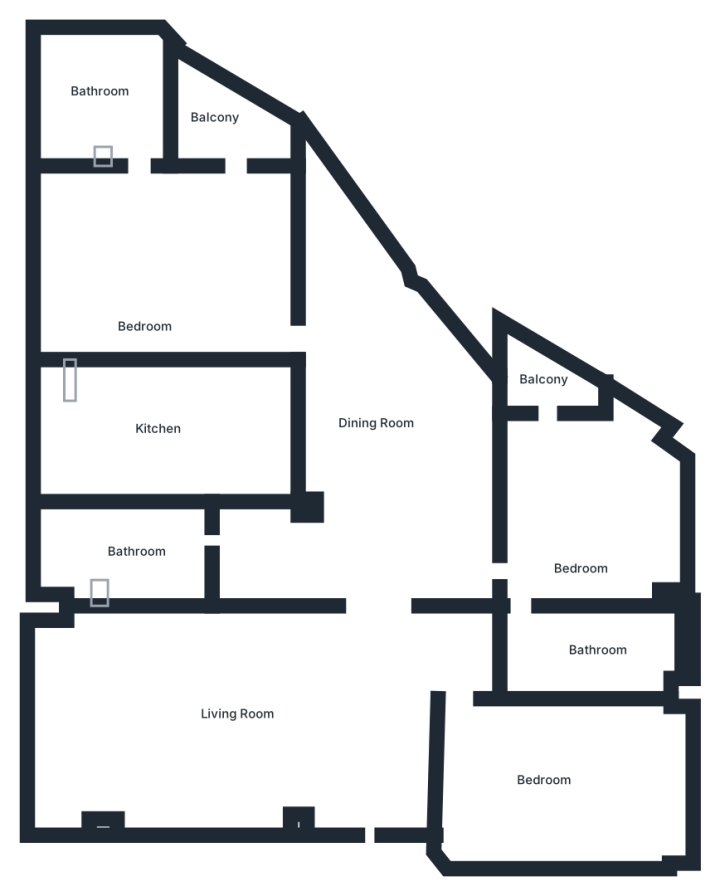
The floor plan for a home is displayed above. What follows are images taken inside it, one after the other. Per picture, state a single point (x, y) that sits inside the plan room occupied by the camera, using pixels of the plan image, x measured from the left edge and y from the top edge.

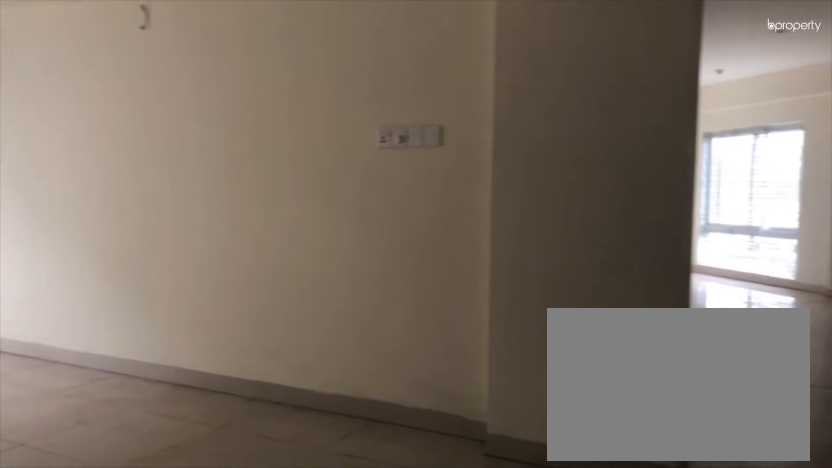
(238, 706)
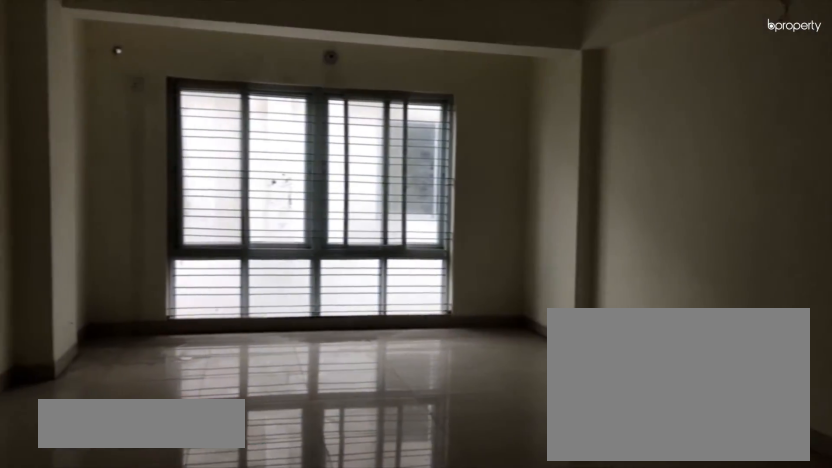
(238, 706)
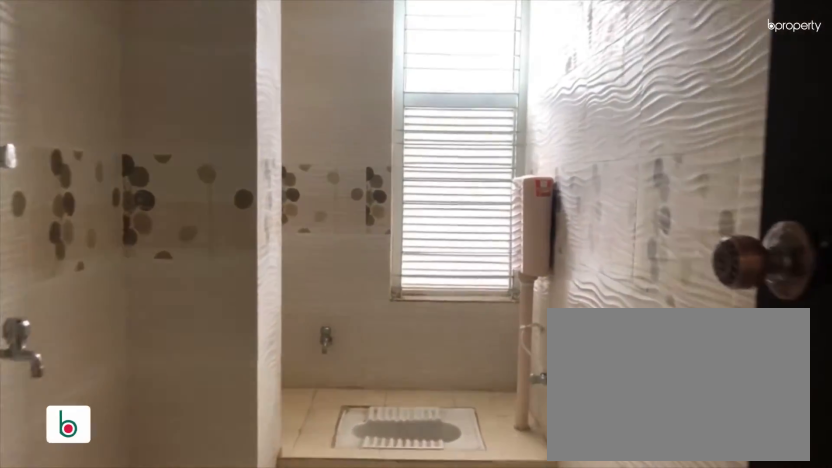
(152, 555)
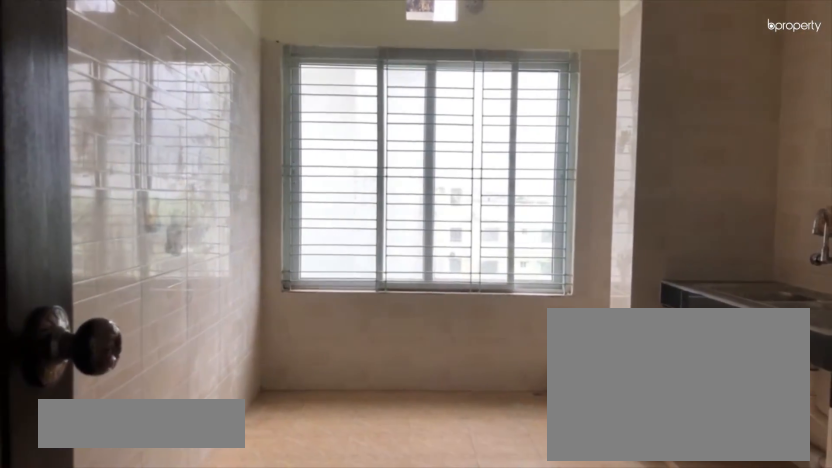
(155, 434)
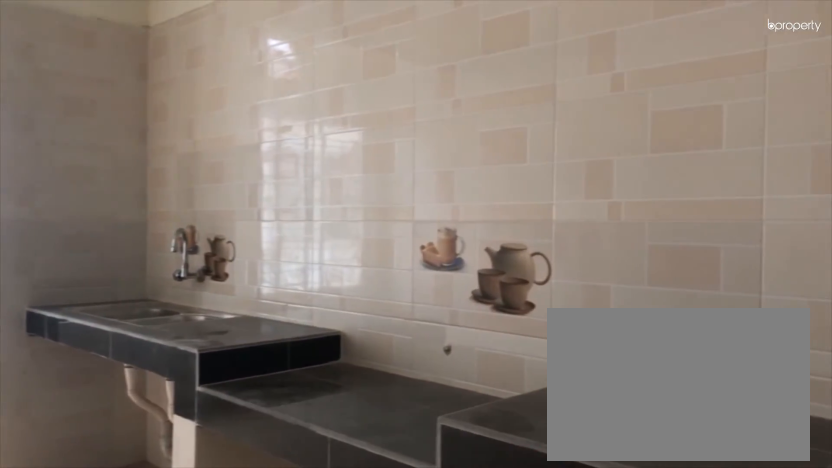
(155, 434)
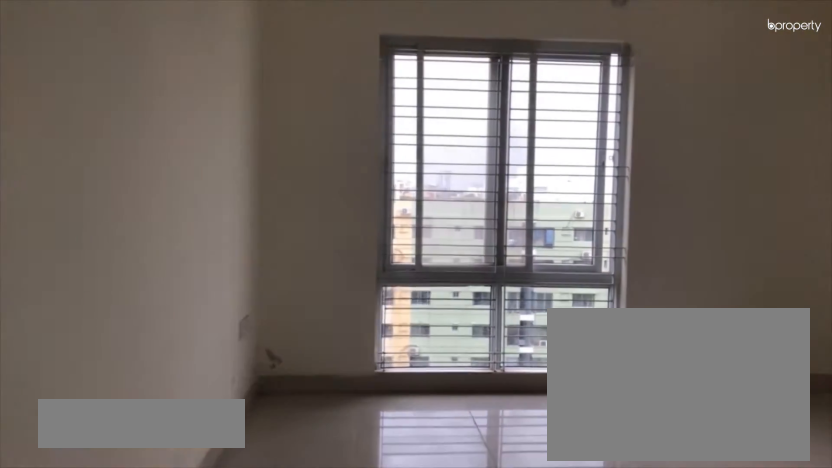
(146, 284)
